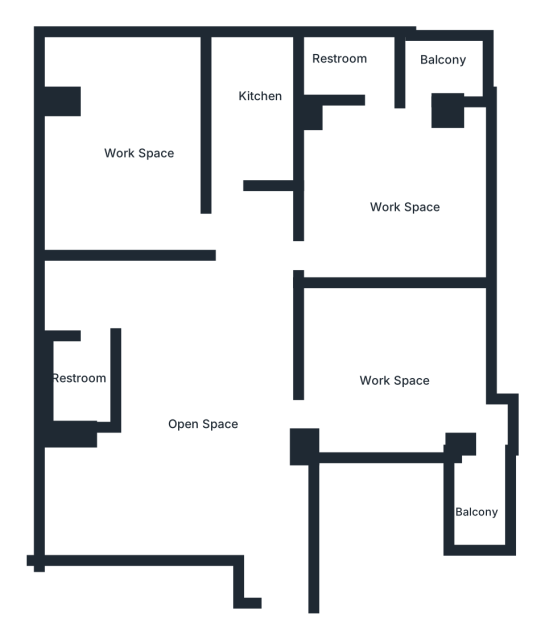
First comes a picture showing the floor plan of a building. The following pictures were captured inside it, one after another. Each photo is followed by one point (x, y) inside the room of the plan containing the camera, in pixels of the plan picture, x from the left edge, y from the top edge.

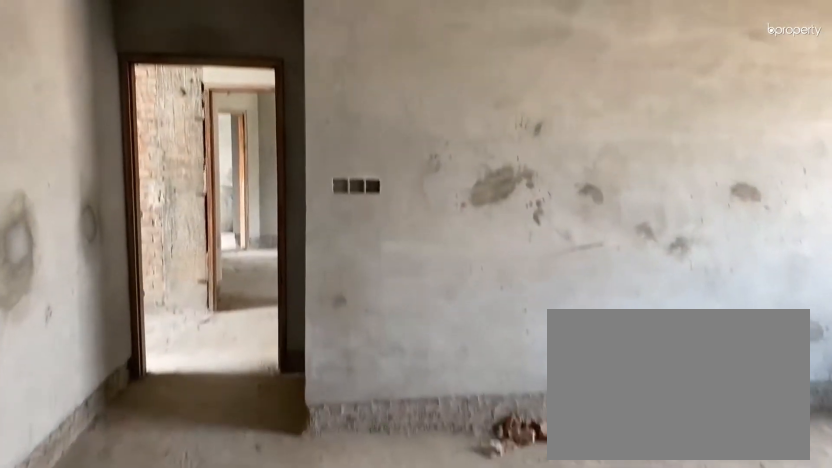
(234, 401)
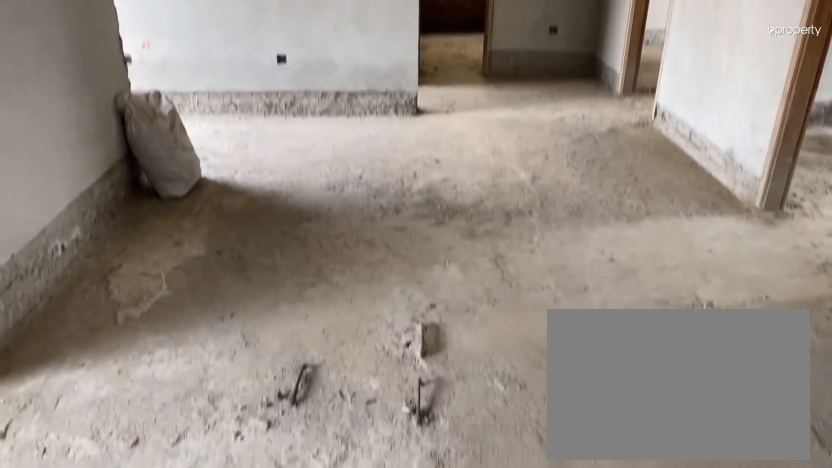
(234, 401)
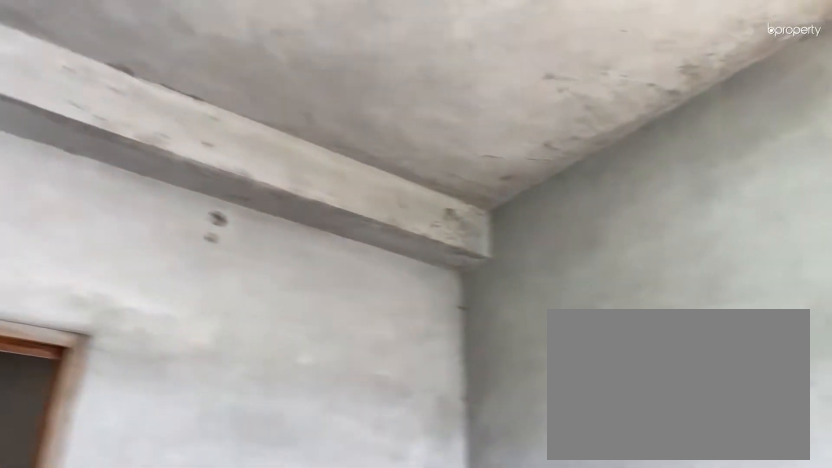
(404, 398)
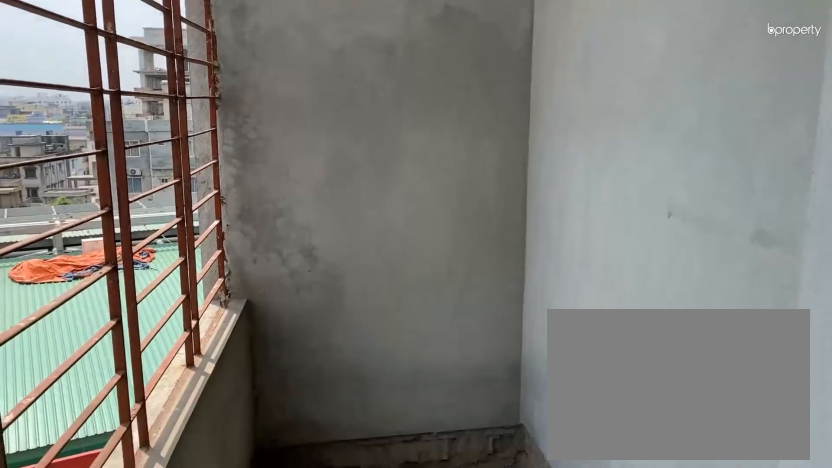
(482, 497)
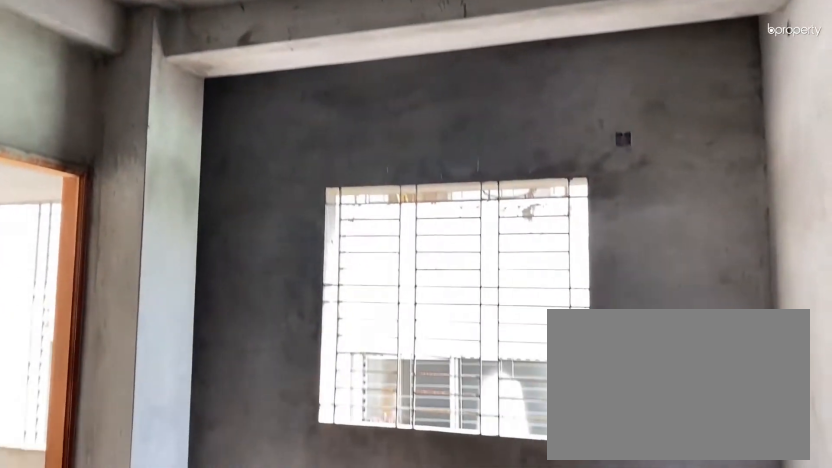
(413, 131)
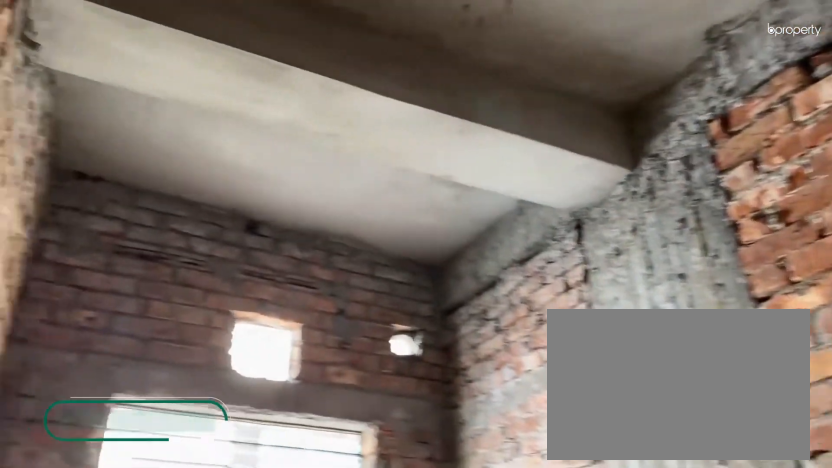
(255, 95)
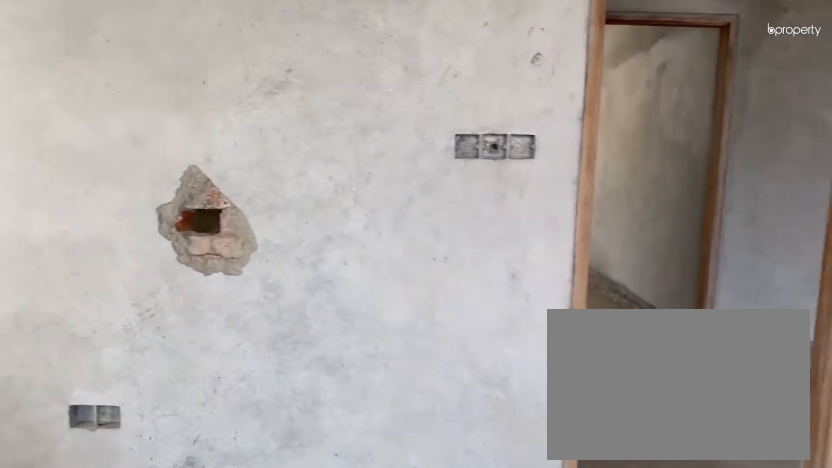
(132, 120)
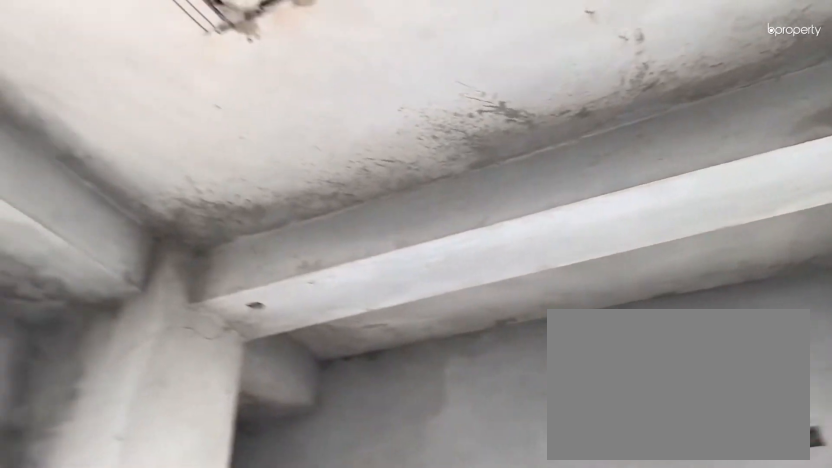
(132, 120)
